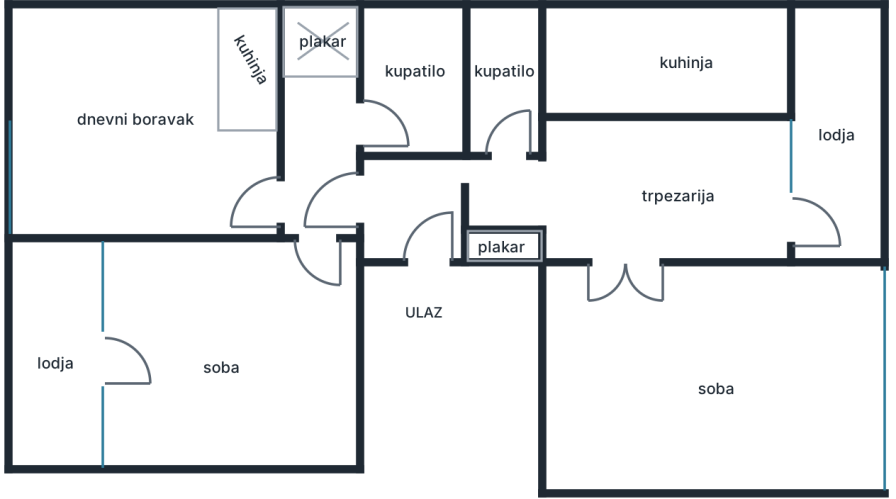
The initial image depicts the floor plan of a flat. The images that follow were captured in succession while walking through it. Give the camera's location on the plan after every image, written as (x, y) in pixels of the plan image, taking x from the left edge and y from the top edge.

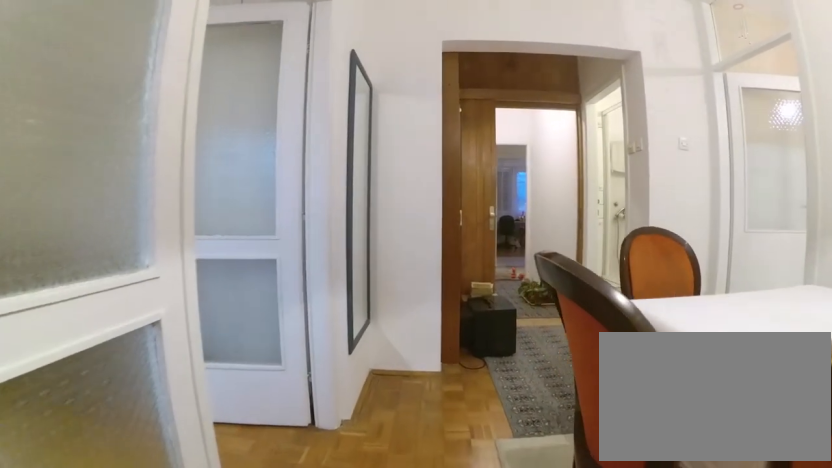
(705, 229)
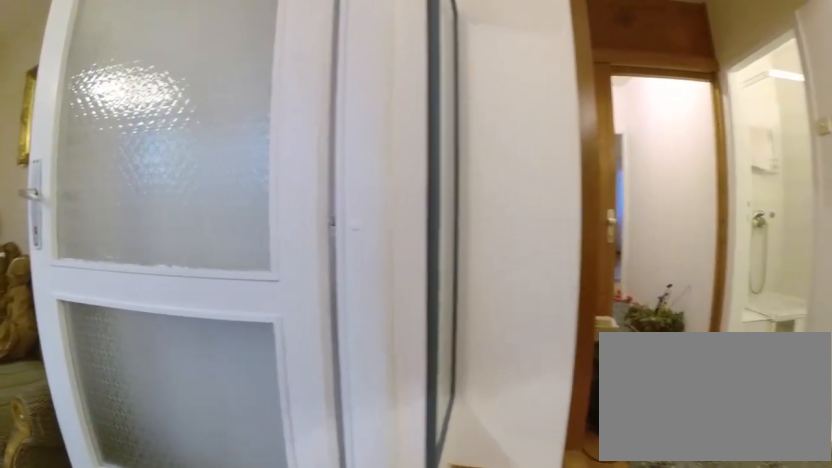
(643, 220)
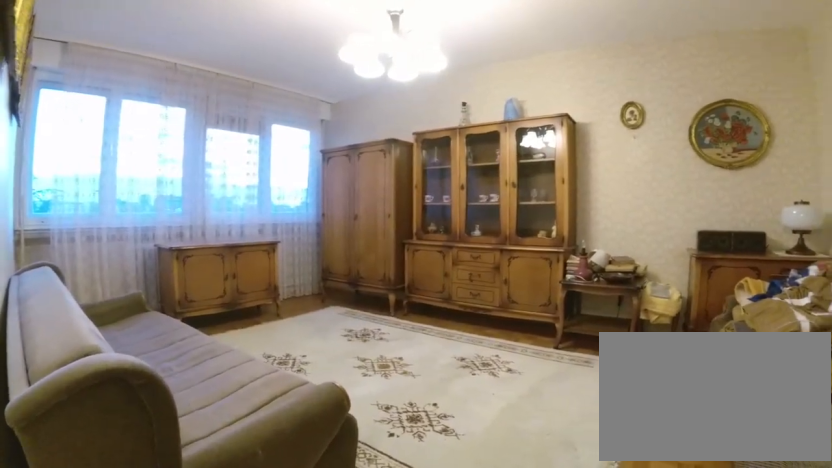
(582, 260)
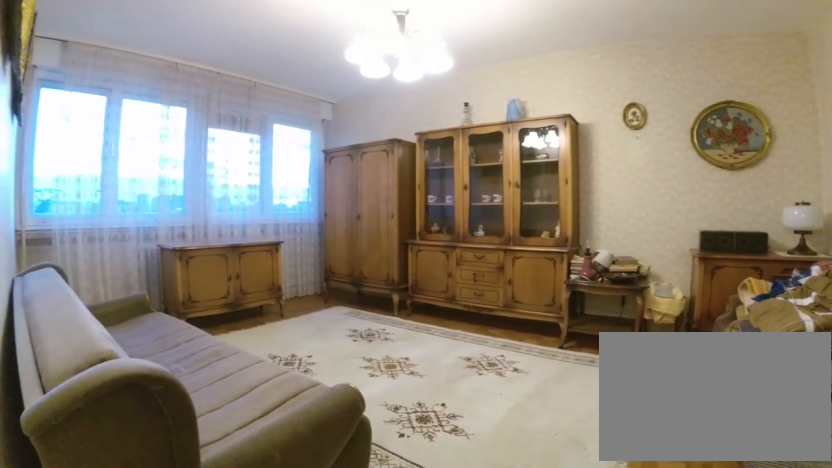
(582, 260)
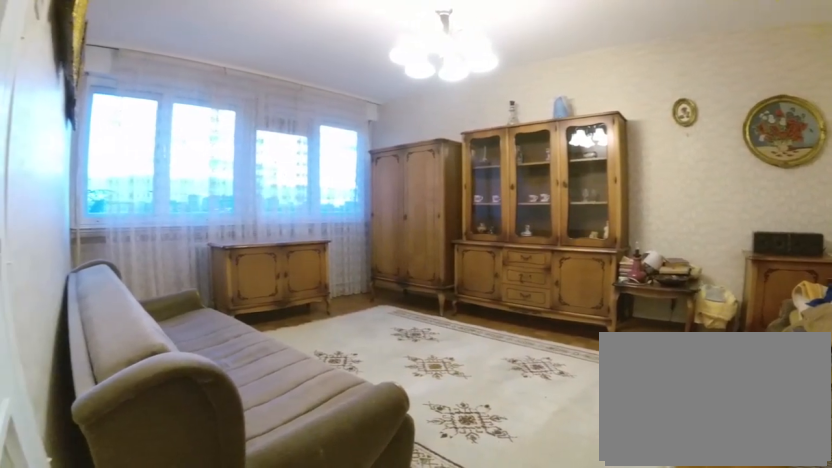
(582, 260)
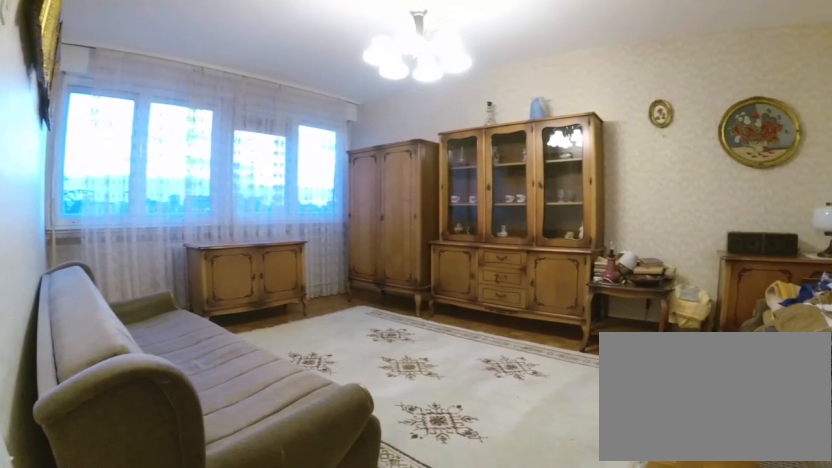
(586, 257)
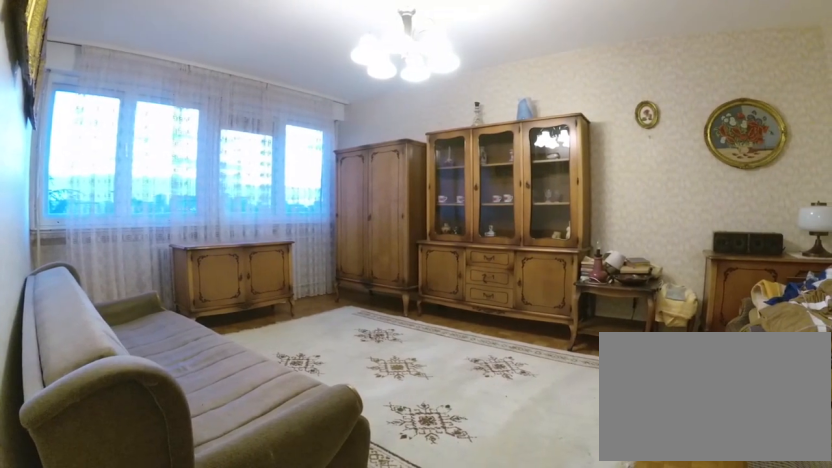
(588, 256)
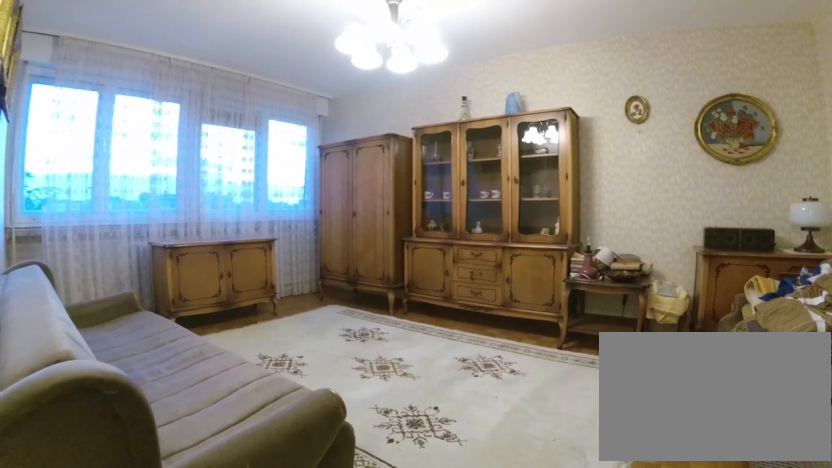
(595, 252)
